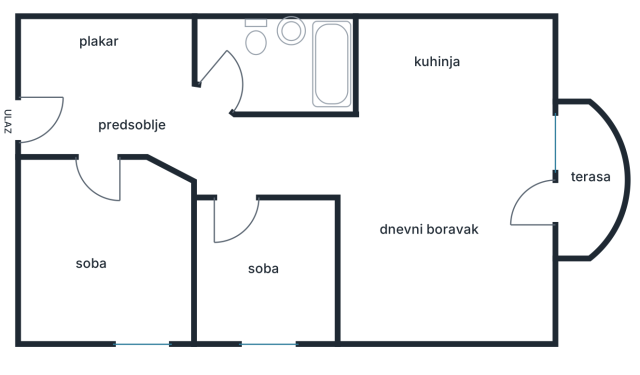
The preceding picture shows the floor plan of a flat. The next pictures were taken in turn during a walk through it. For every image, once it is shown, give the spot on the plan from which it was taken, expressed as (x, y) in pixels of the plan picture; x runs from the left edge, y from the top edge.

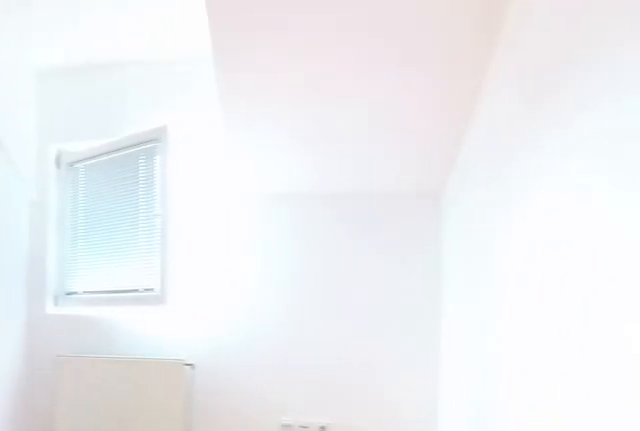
(94, 119)
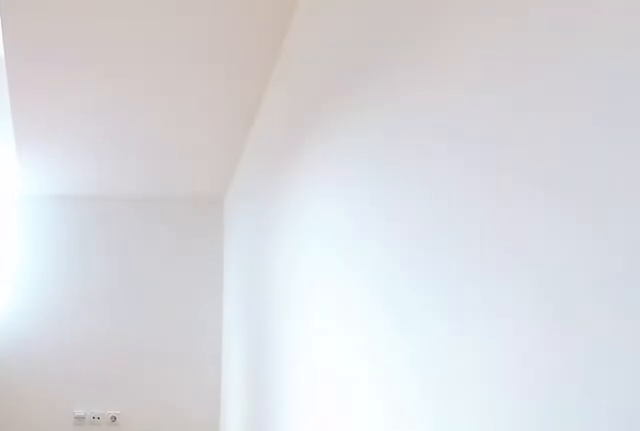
(98, 123)
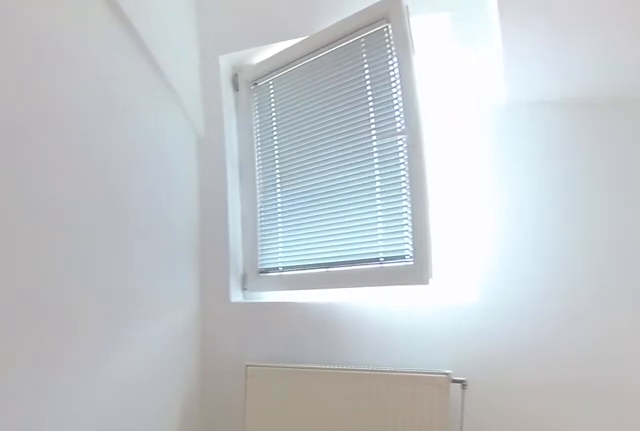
(120, 207)
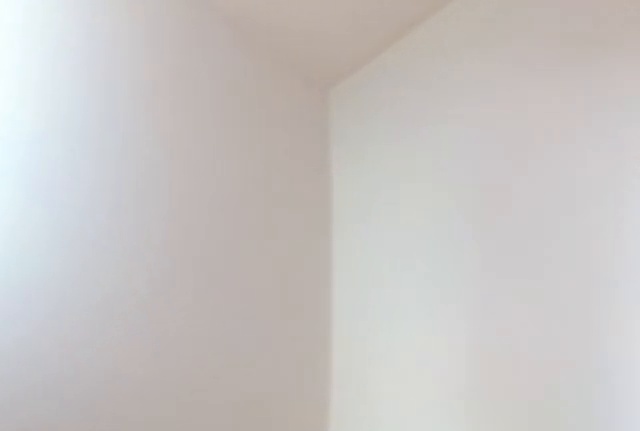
(166, 301)
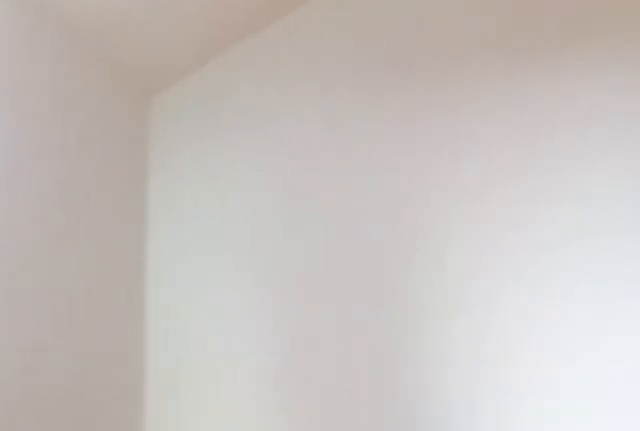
(168, 304)
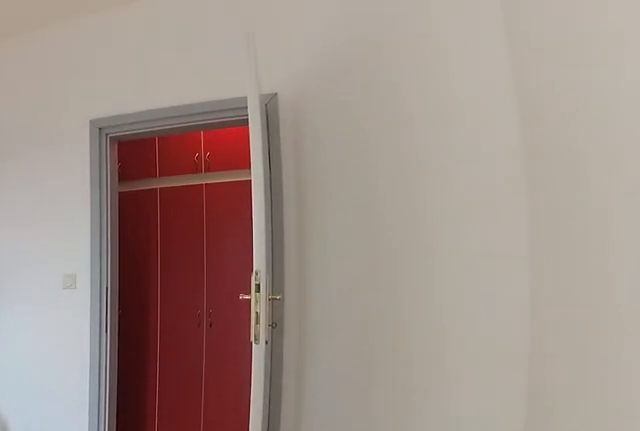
(135, 310)
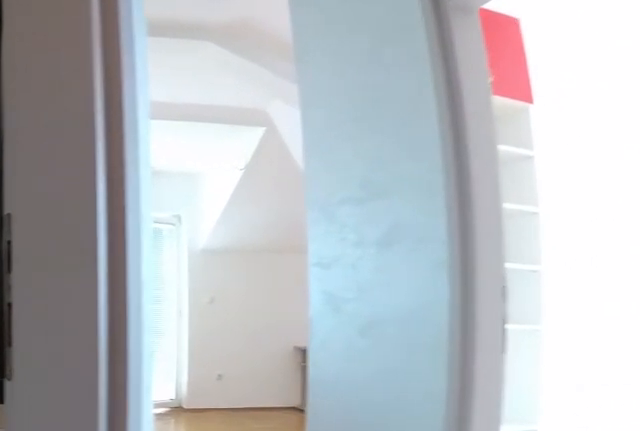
(186, 112)
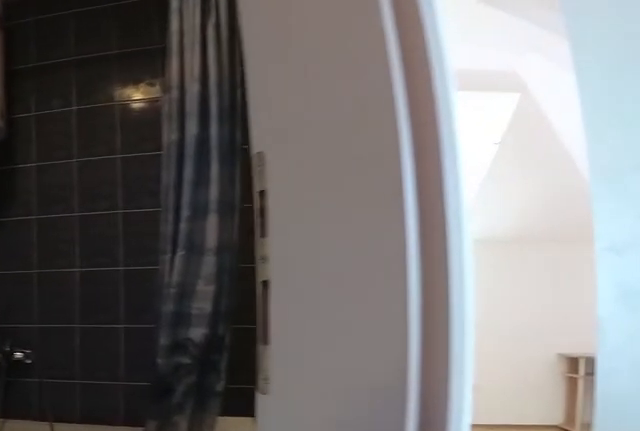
(193, 111)
